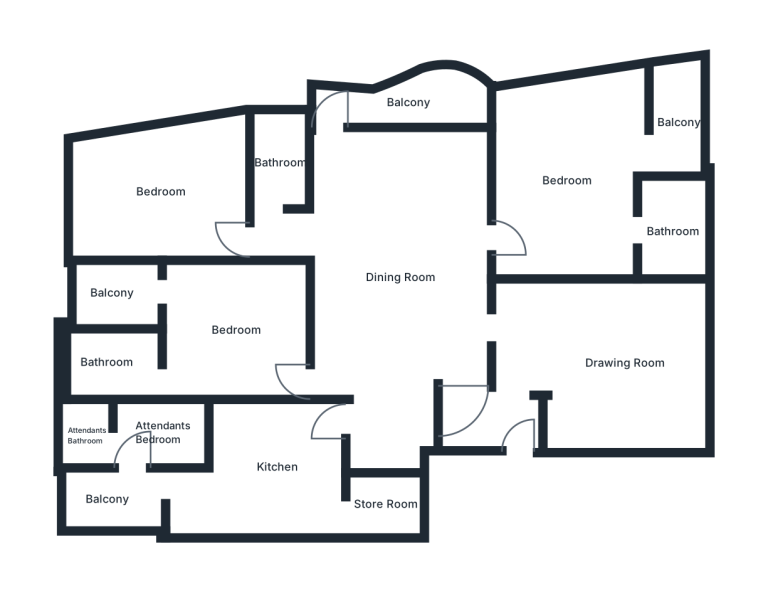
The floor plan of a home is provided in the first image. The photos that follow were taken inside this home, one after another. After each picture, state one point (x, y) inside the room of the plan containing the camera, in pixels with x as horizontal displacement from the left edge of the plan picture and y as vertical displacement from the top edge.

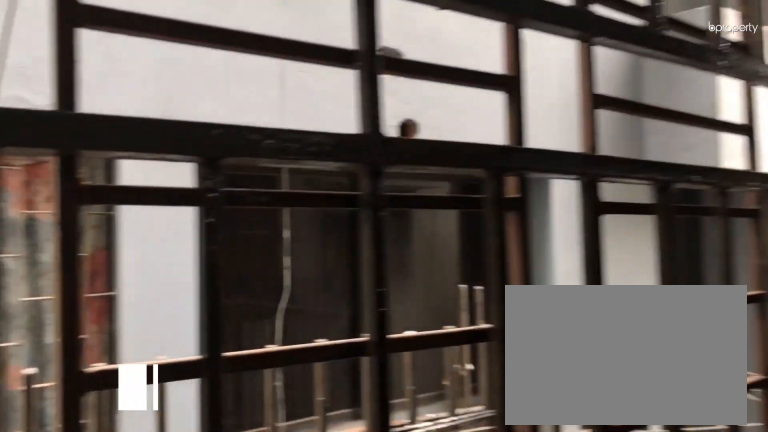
(406, 102)
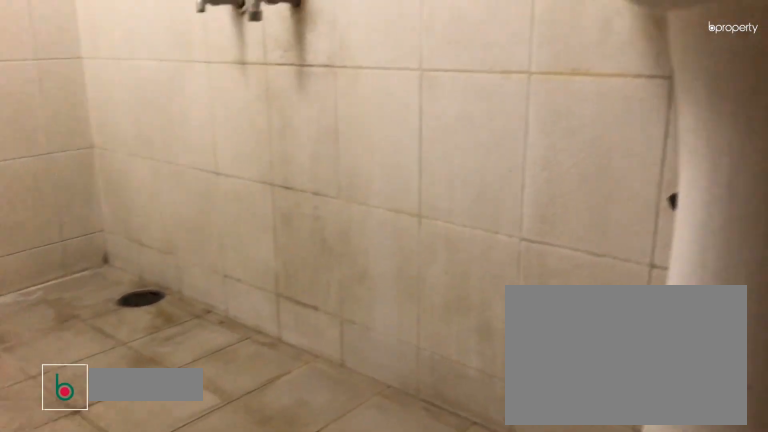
(279, 163)
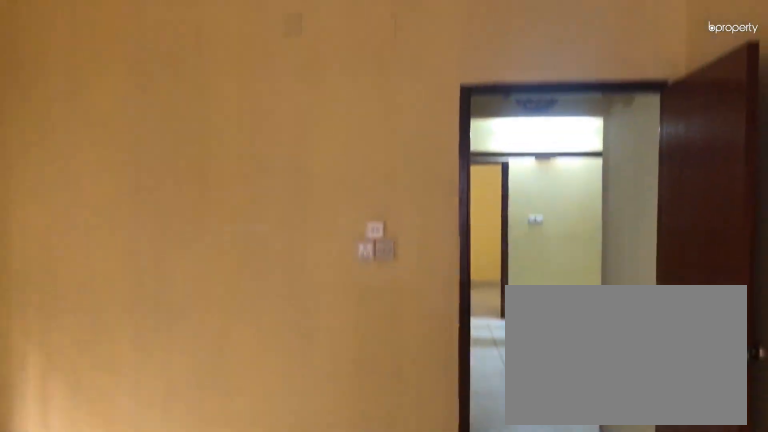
(159, 191)
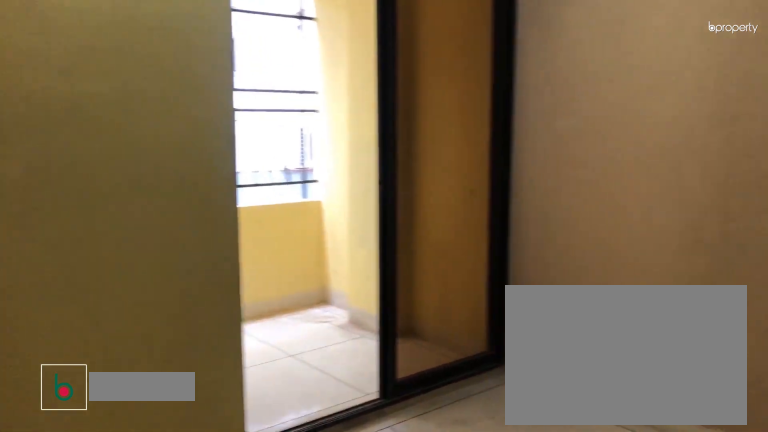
(237, 330)
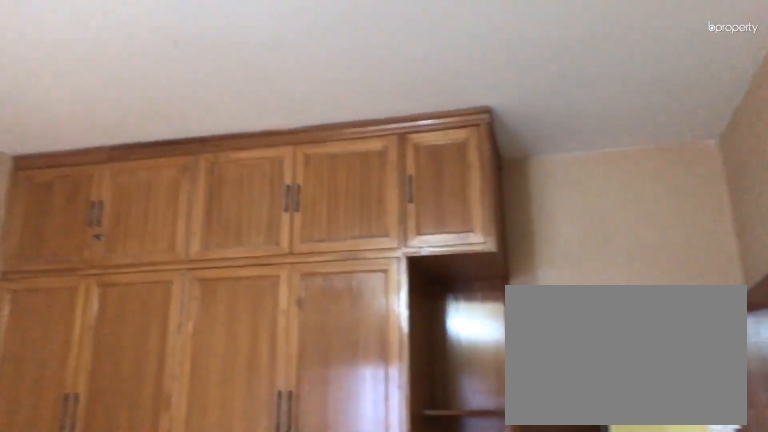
(237, 330)
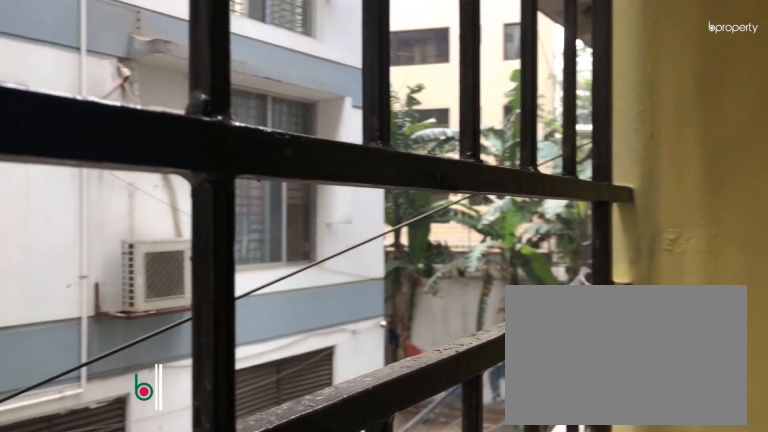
(113, 292)
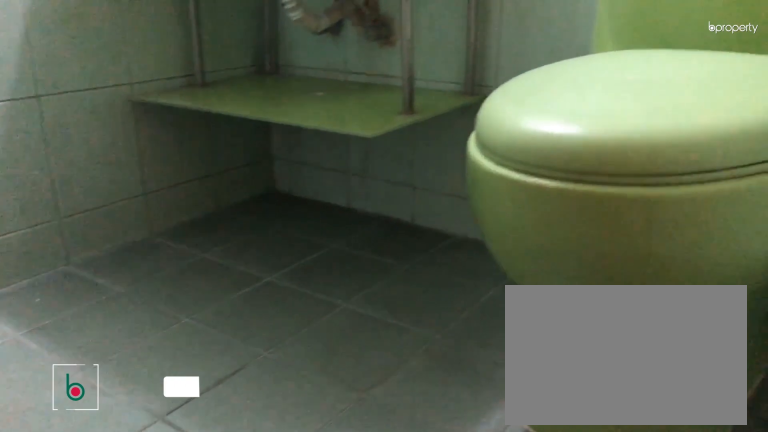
(104, 362)
